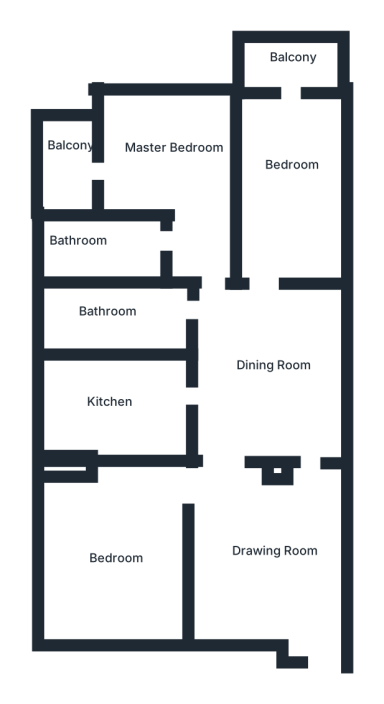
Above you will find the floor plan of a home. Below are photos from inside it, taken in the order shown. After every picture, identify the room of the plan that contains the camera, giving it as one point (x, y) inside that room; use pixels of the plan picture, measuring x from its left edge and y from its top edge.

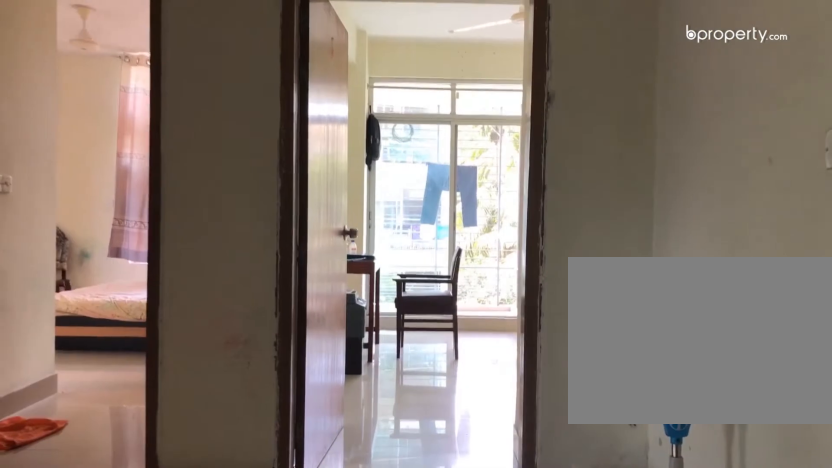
(262, 318)
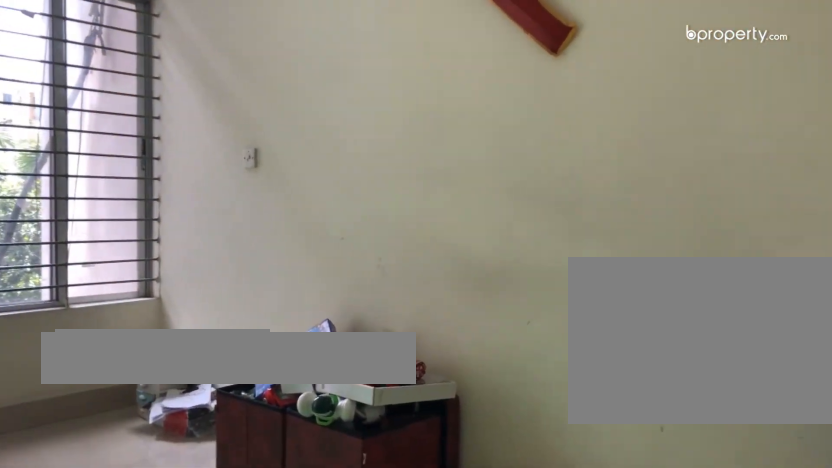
(289, 195)
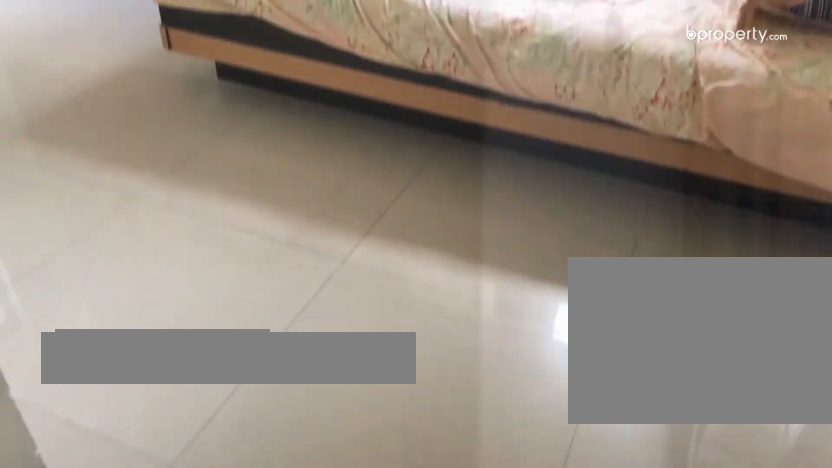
(189, 169)
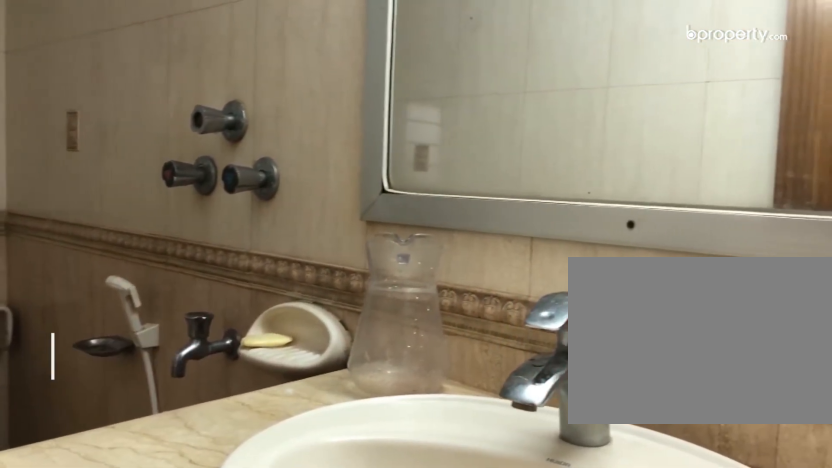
(107, 248)
